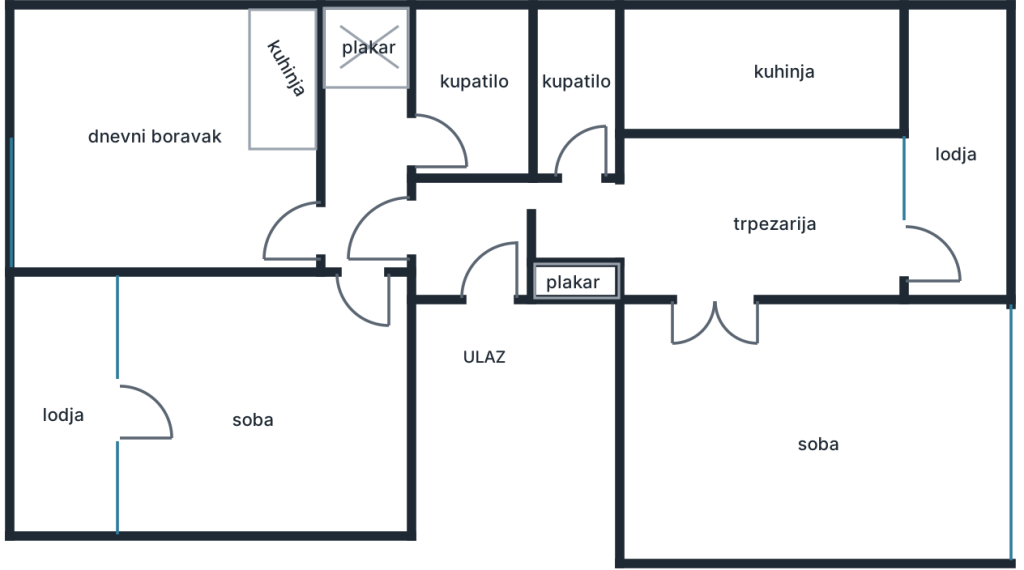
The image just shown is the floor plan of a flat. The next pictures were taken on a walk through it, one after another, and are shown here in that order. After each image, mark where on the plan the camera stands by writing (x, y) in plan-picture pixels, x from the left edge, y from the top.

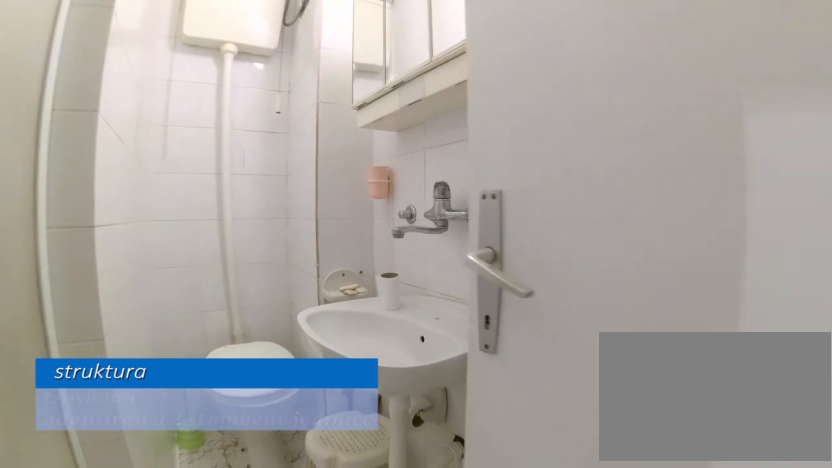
(571, 181)
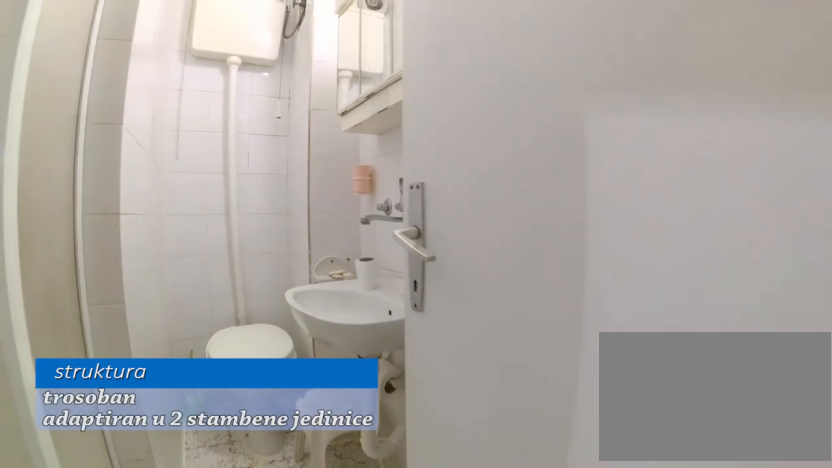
(559, 191)
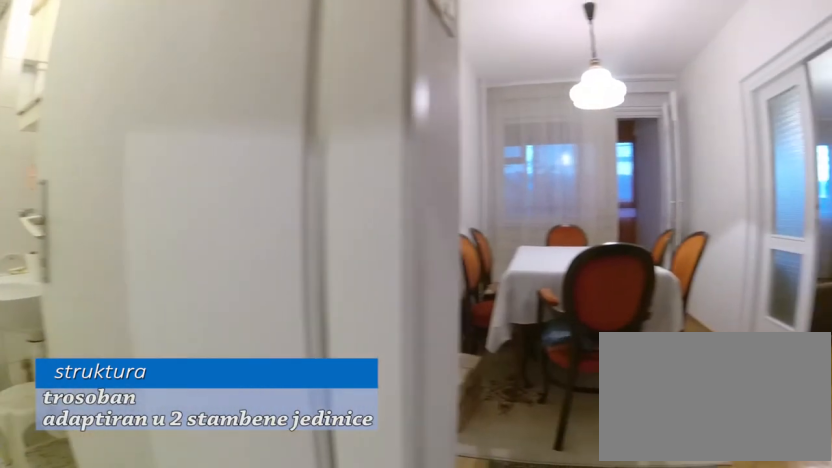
(526, 216)
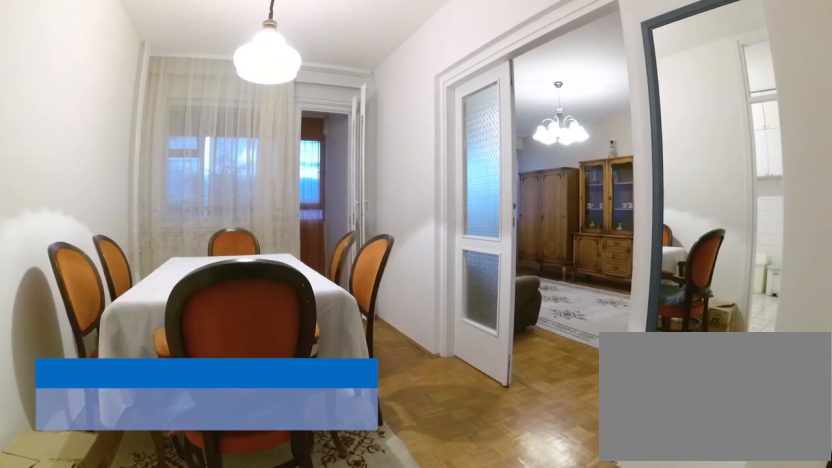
(592, 227)
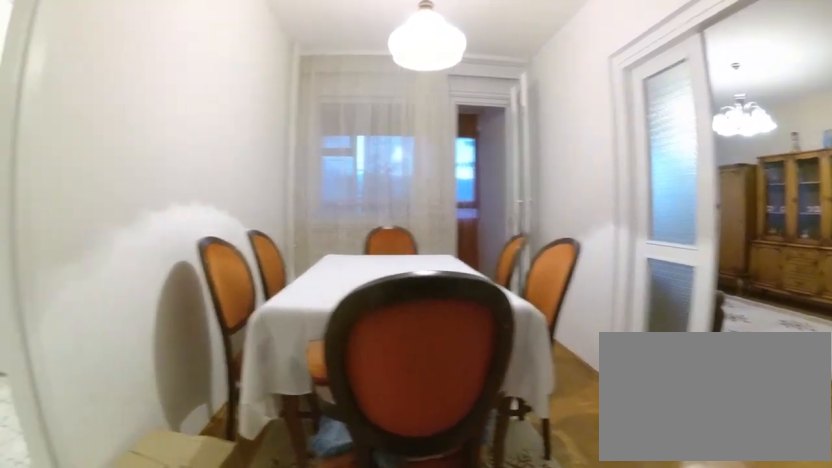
(625, 226)
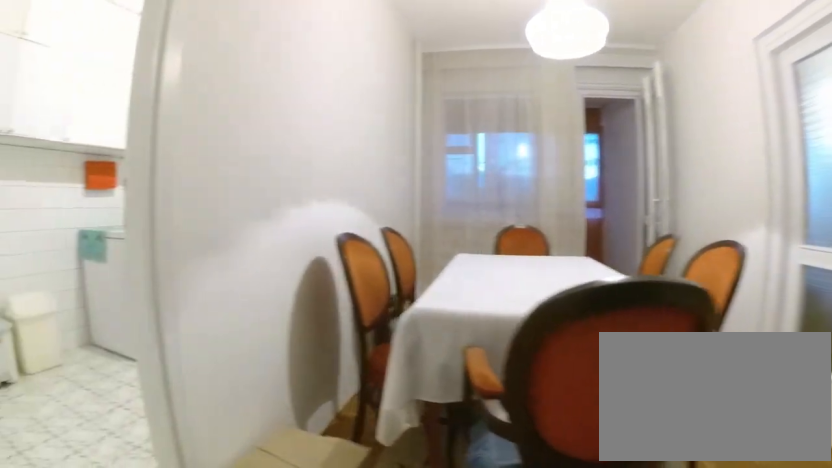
(636, 223)
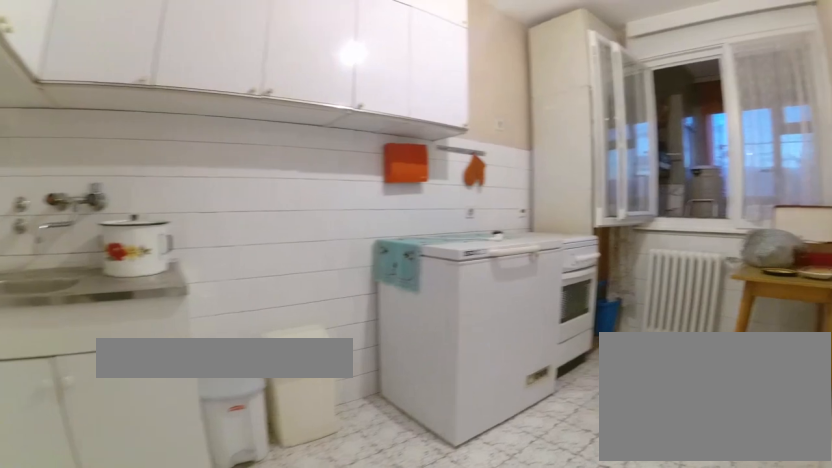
(652, 144)
